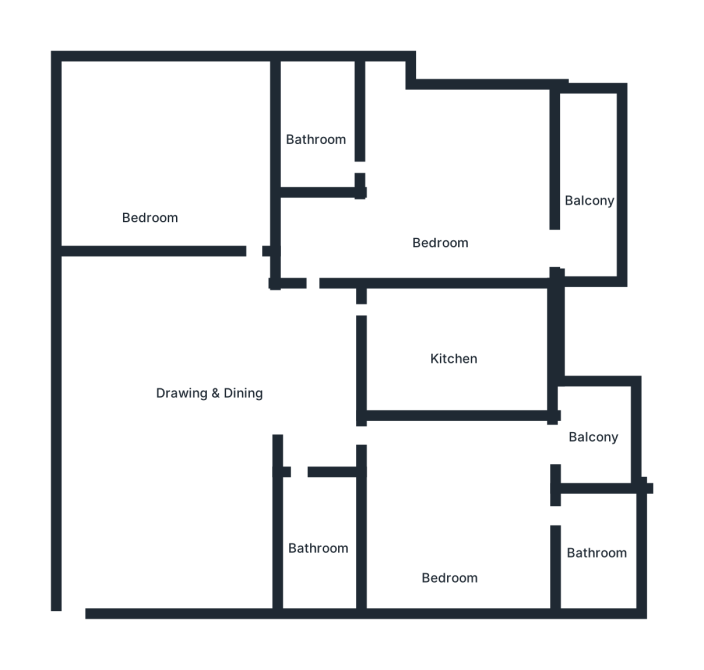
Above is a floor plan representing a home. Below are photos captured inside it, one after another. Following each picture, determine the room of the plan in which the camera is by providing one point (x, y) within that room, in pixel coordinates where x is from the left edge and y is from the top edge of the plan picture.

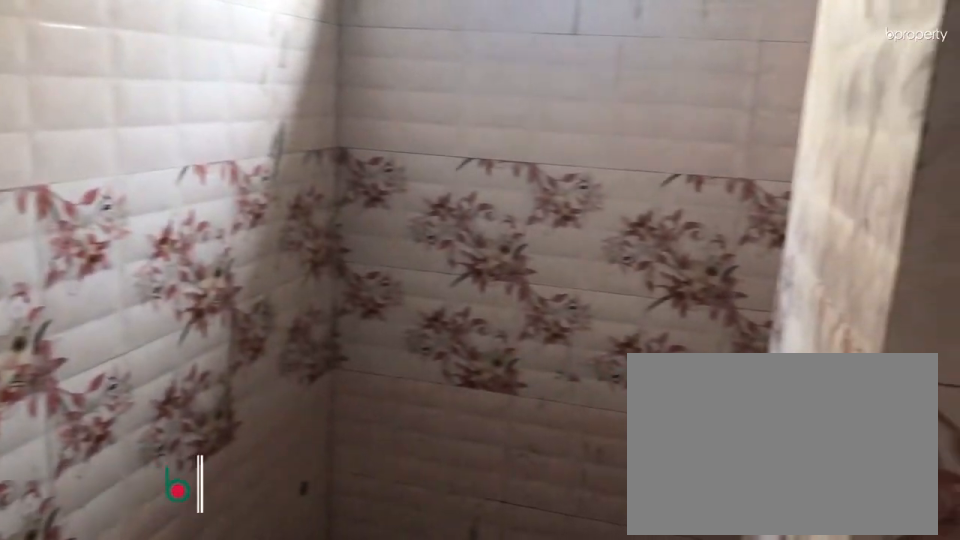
(315, 131)
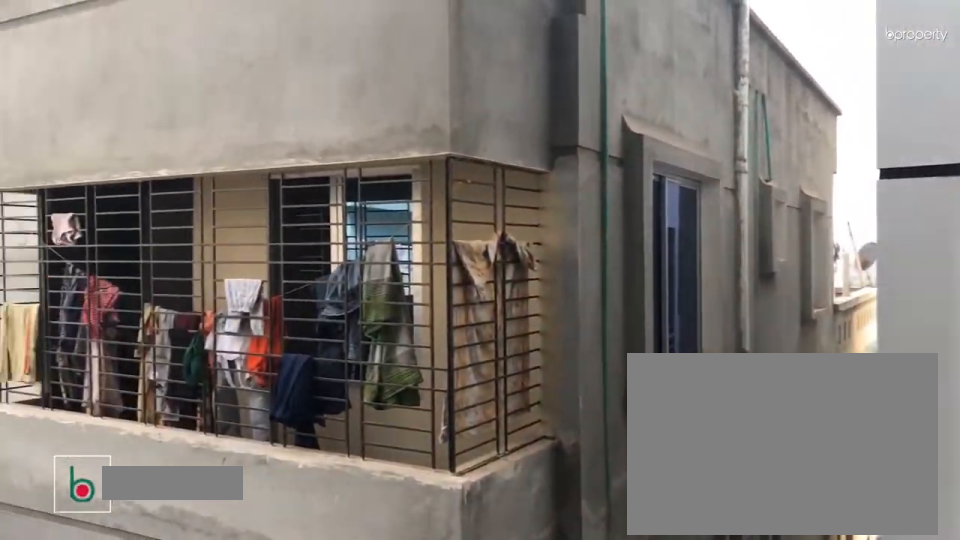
(585, 198)
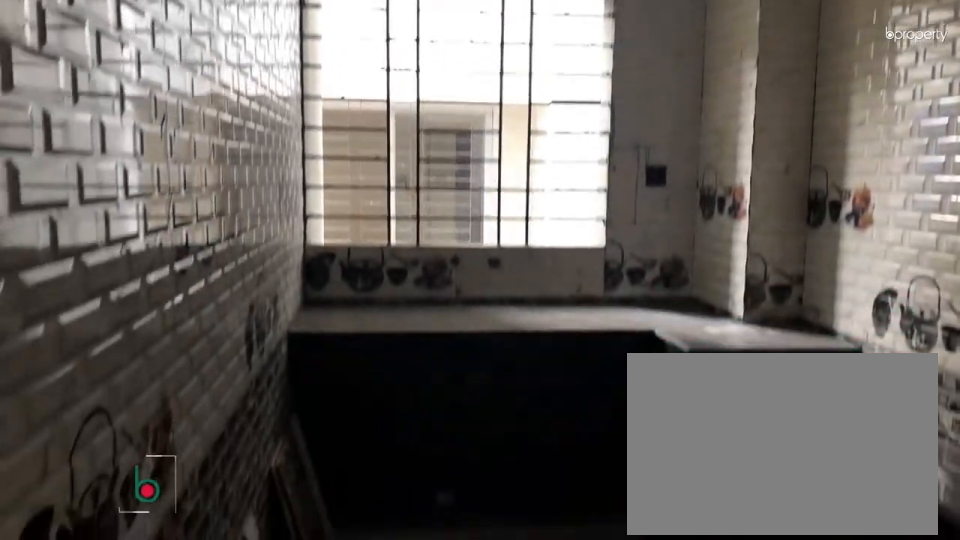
(456, 339)
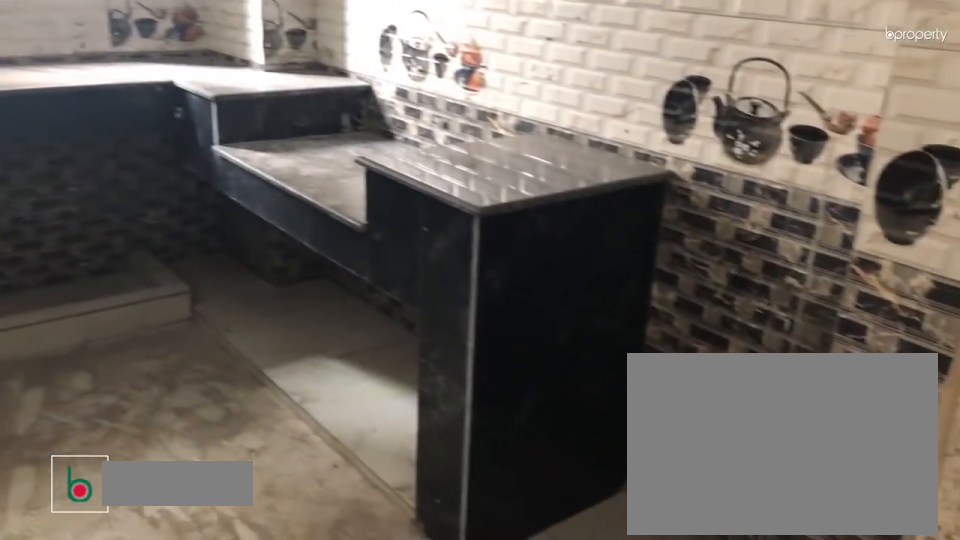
(456, 339)
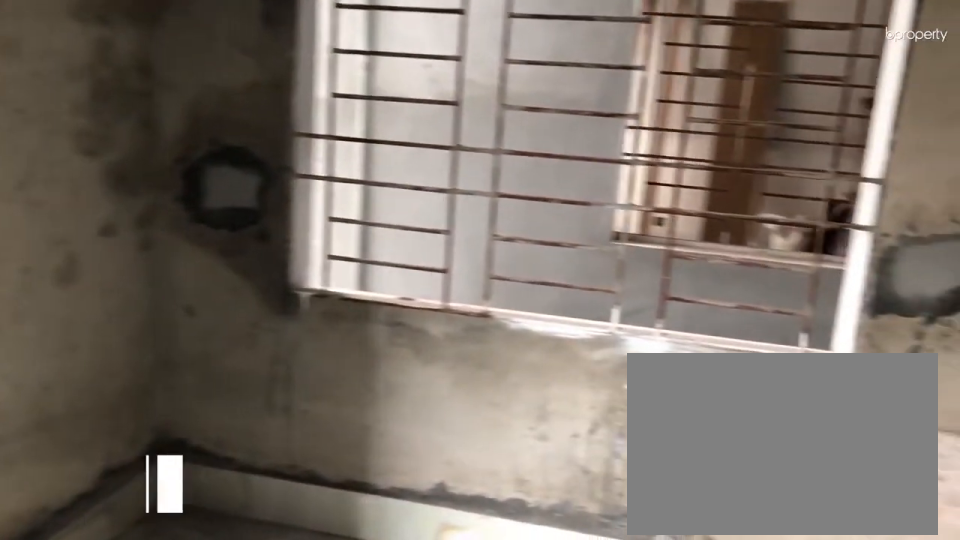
(456, 527)
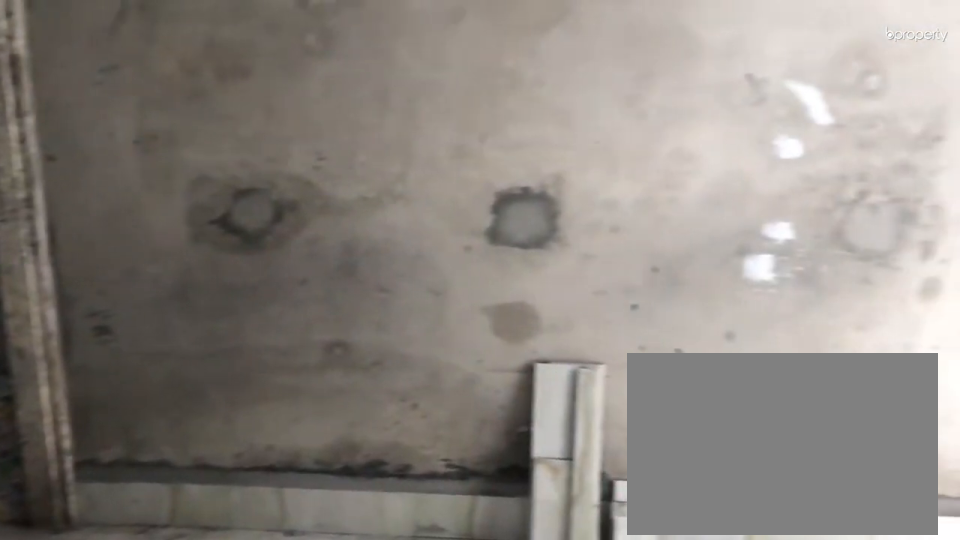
(456, 527)
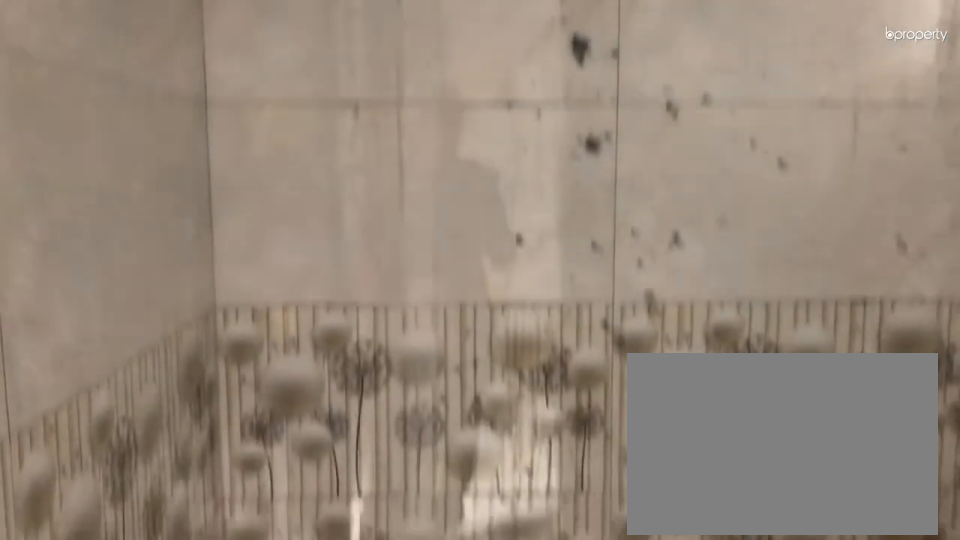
(594, 553)
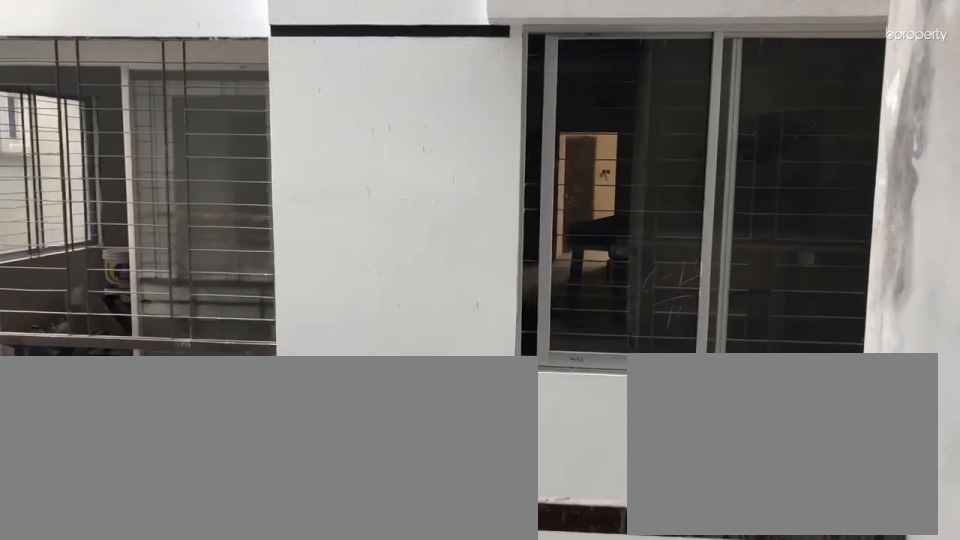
(591, 436)
